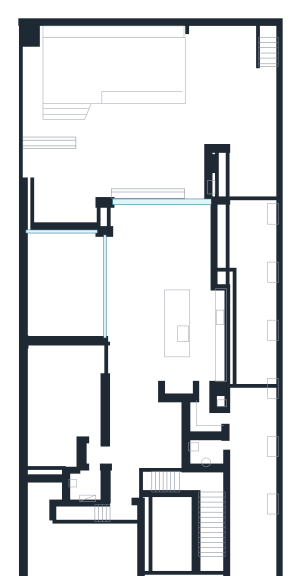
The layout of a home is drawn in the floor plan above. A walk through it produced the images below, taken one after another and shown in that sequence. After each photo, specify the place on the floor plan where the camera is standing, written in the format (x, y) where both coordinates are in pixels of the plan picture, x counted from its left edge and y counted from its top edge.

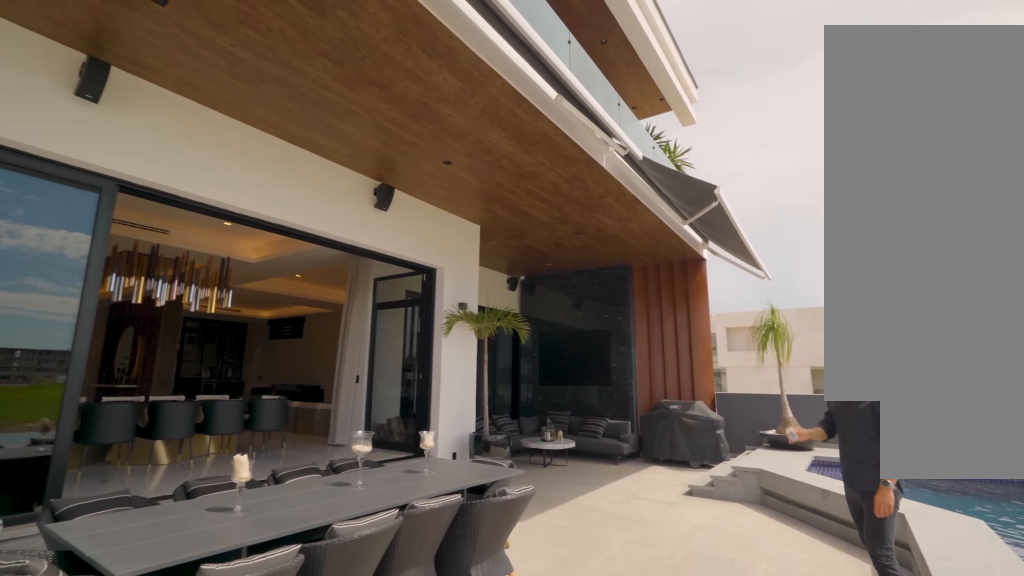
(196, 148)
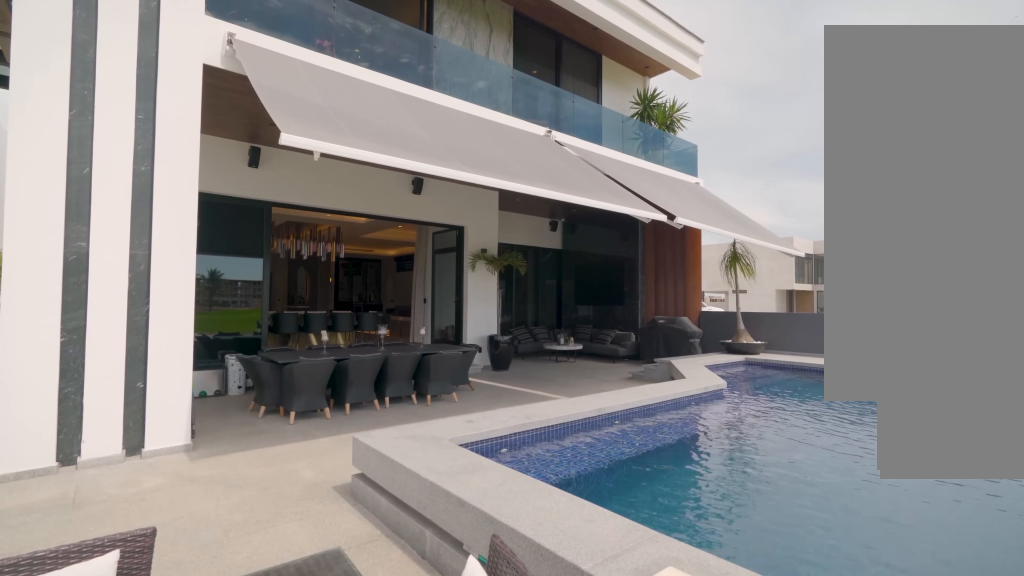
(209, 97)
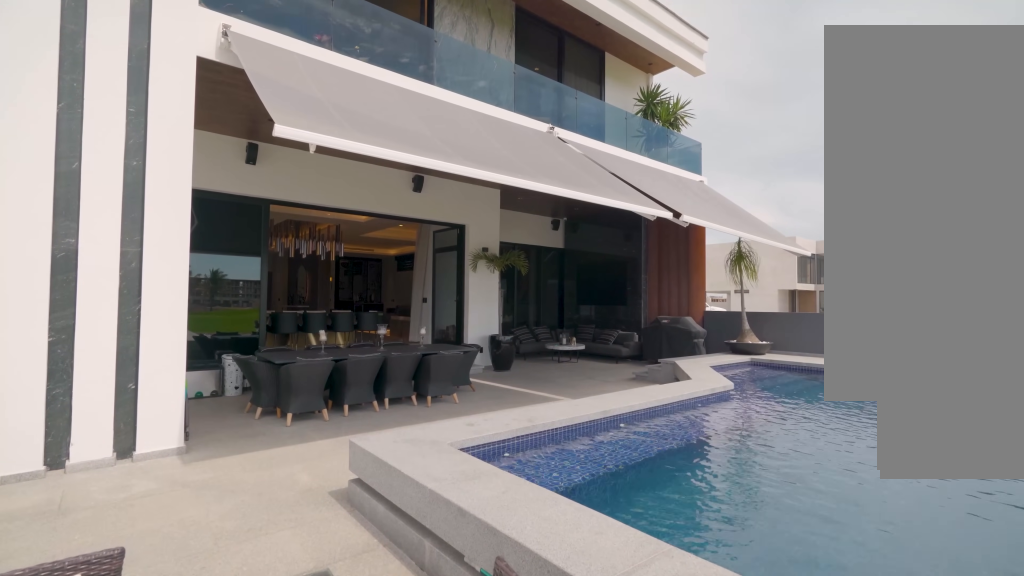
(209, 97)
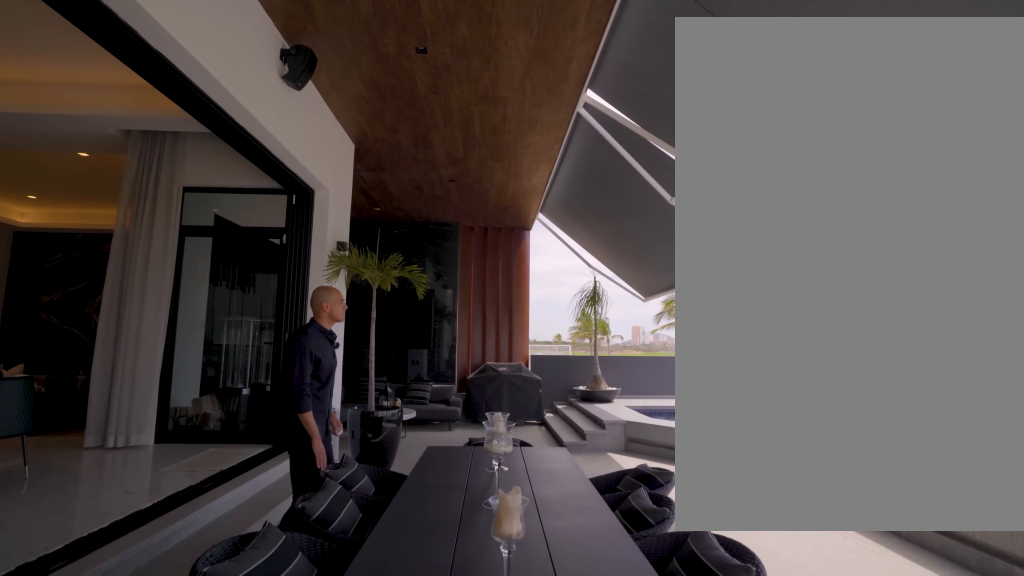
(201, 146)
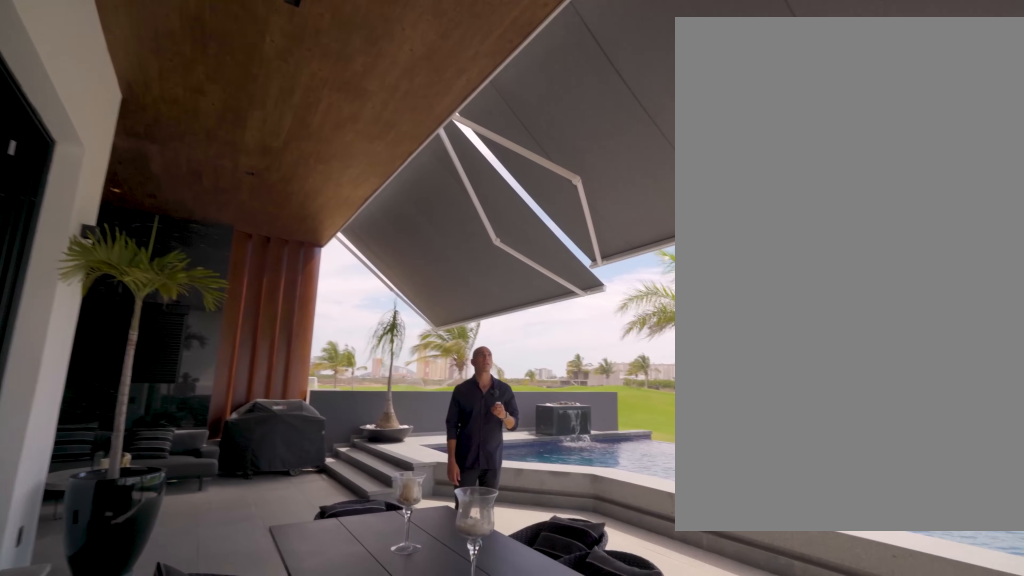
(201, 147)
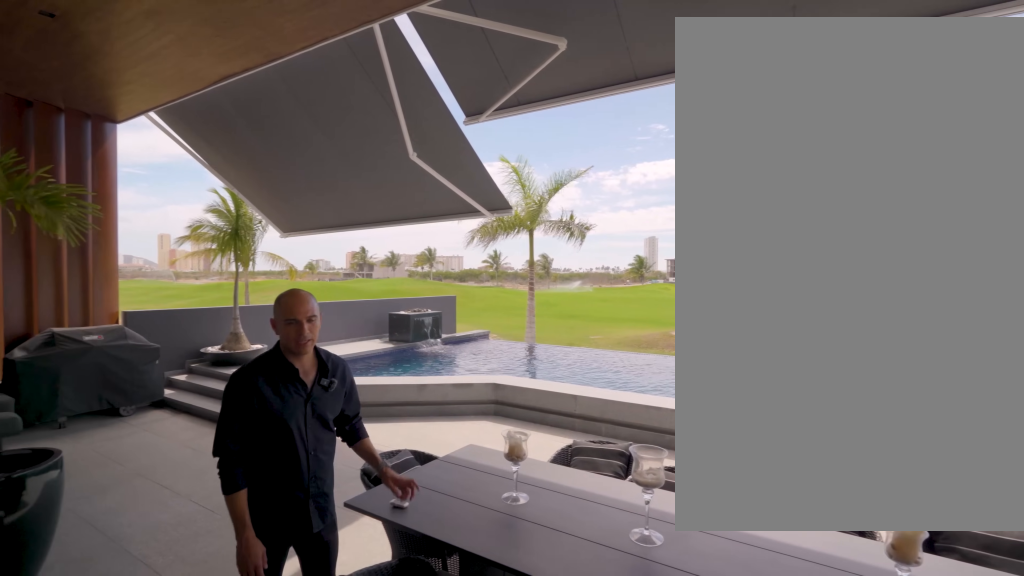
(150, 200)
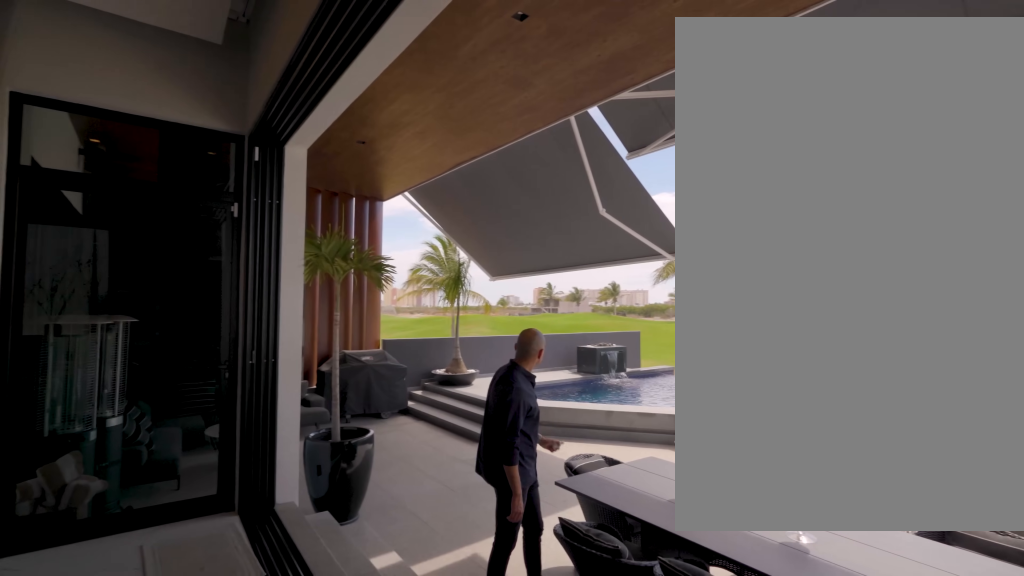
(175, 203)
